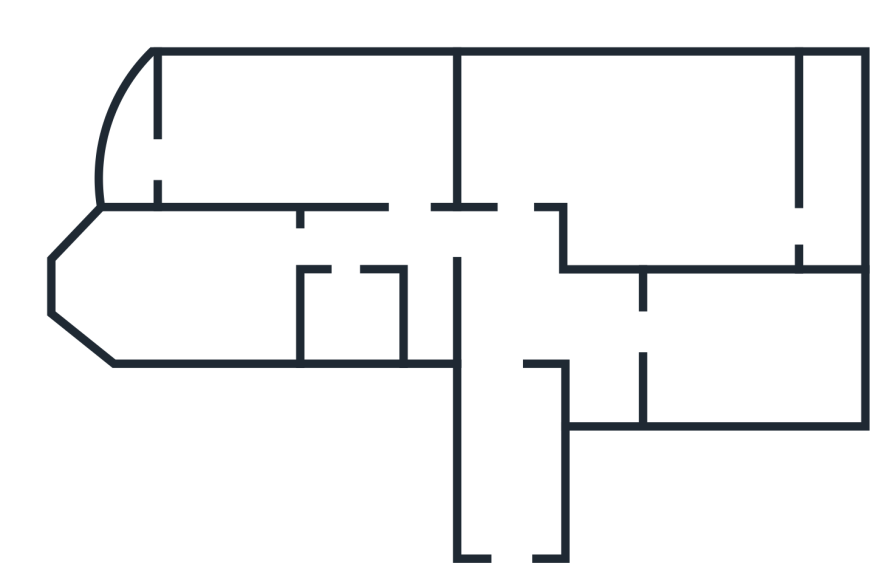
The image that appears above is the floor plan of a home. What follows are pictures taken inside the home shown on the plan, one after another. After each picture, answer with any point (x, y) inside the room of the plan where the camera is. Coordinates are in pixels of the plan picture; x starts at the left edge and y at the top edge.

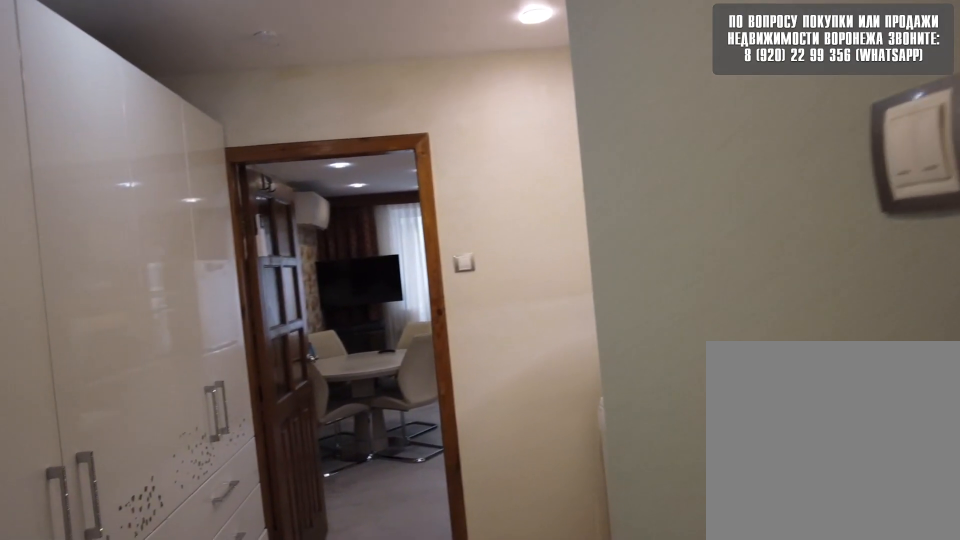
(516, 327)
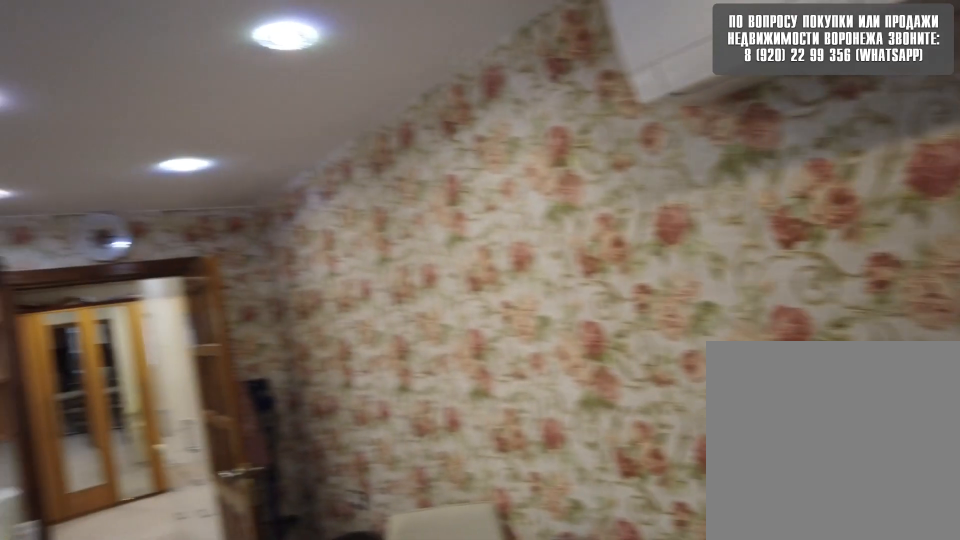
(717, 349)
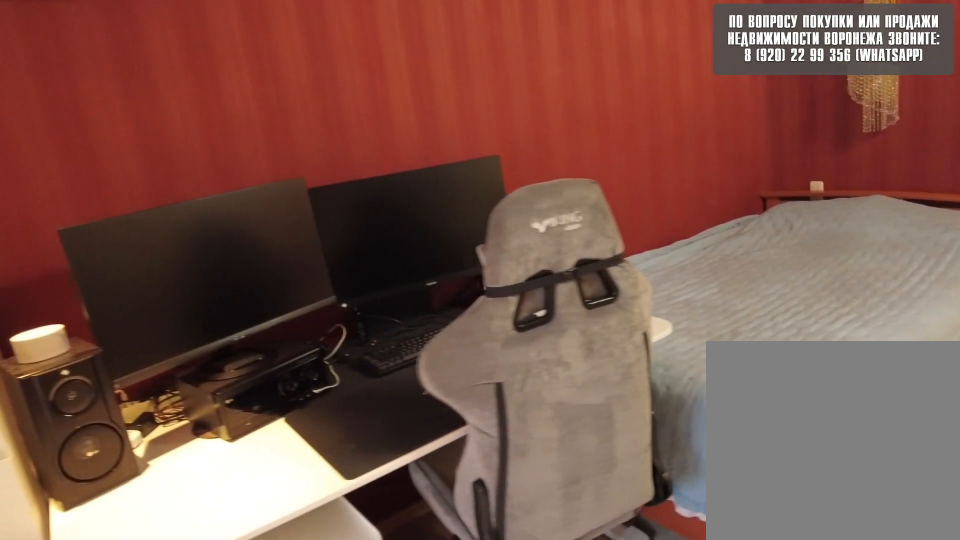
(583, 145)
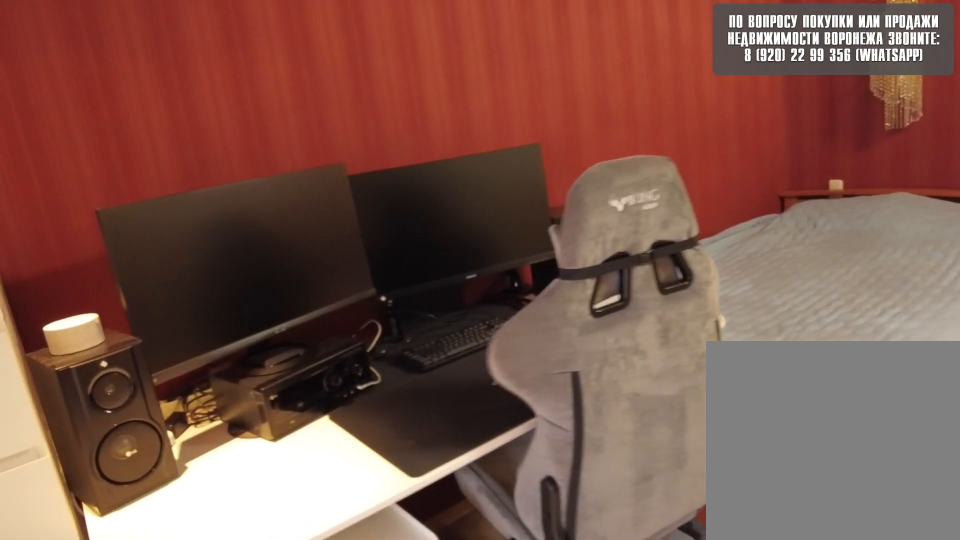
(583, 145)
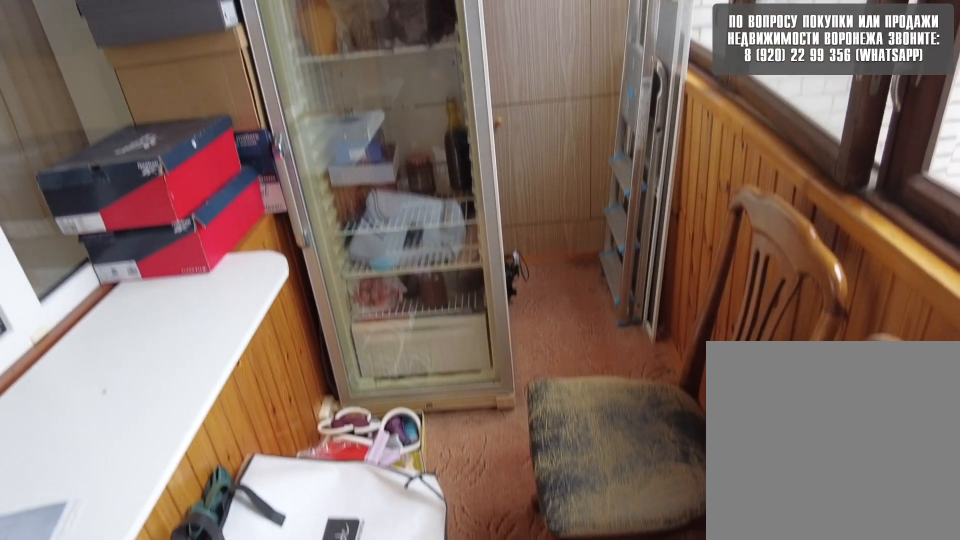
(850, 218)
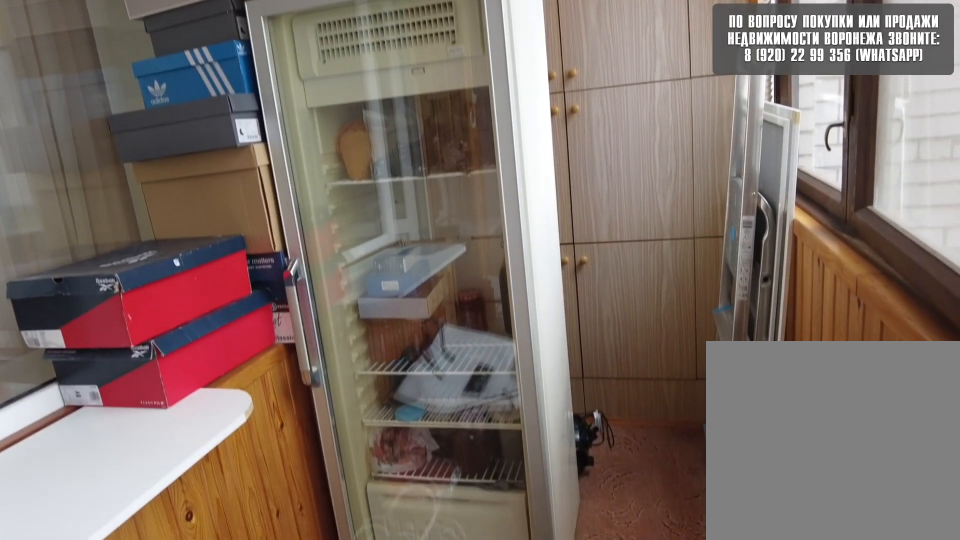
(850, 218)
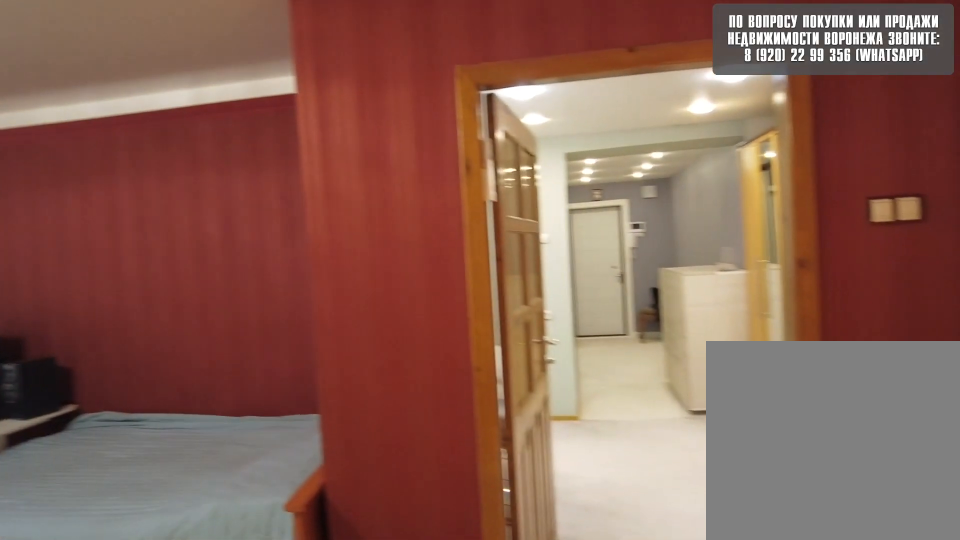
(513, 170)
